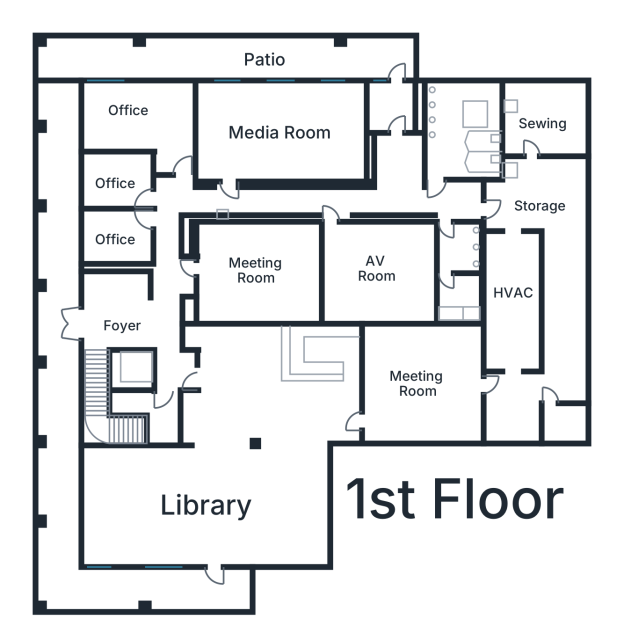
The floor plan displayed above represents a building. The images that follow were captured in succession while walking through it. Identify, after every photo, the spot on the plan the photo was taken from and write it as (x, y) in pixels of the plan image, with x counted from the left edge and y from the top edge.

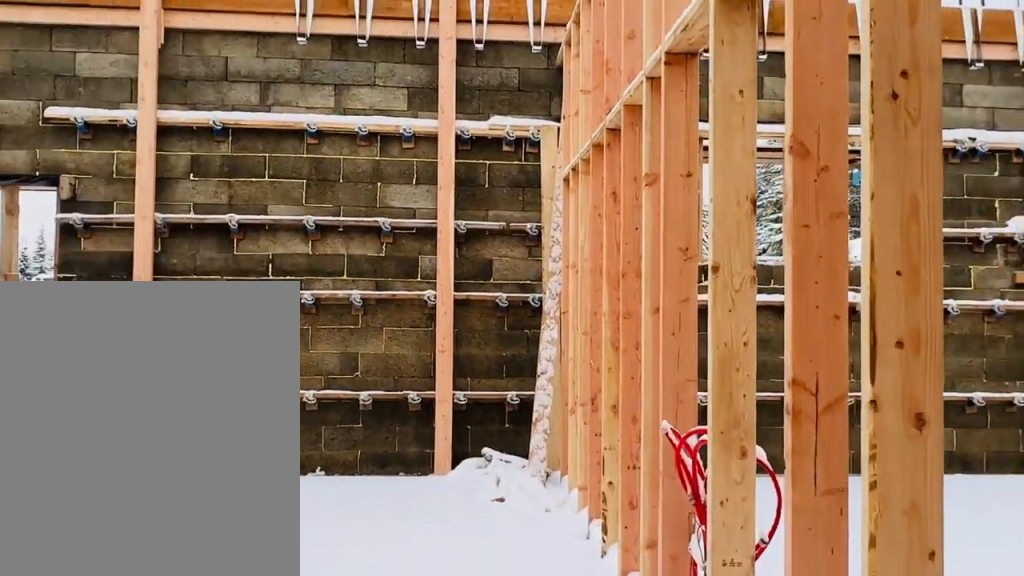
(180, 174)
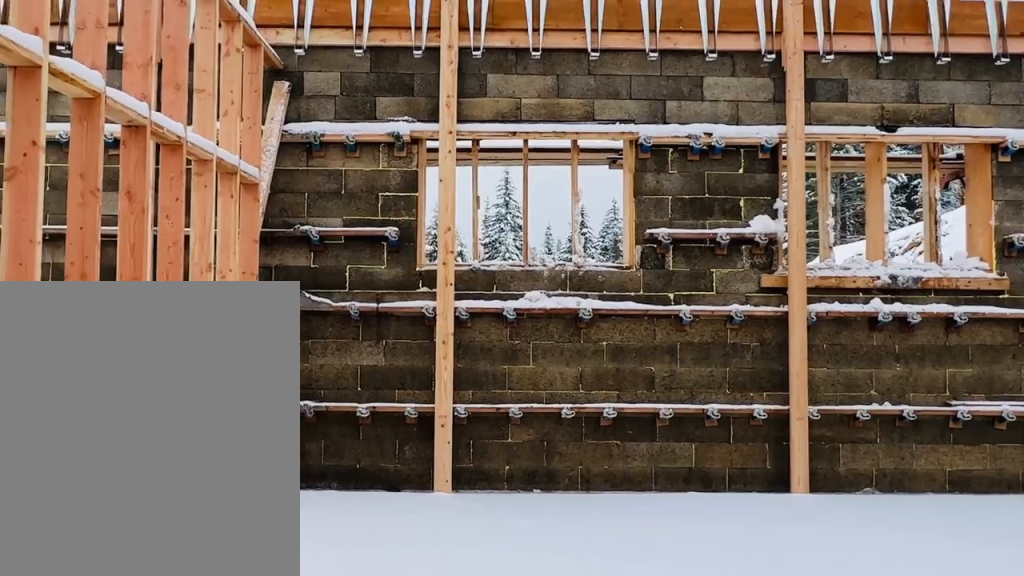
(224, 183)
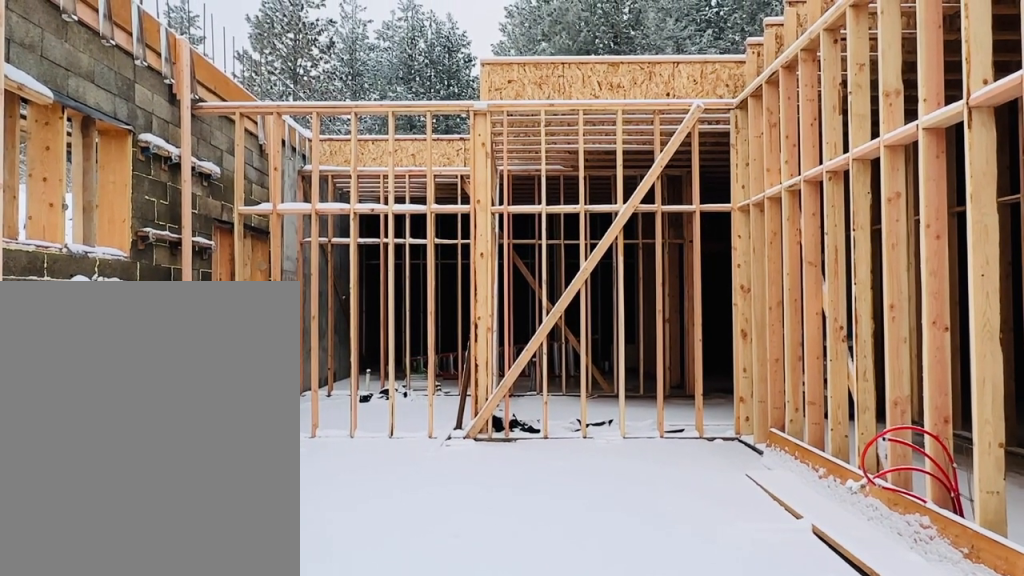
(243, 129)
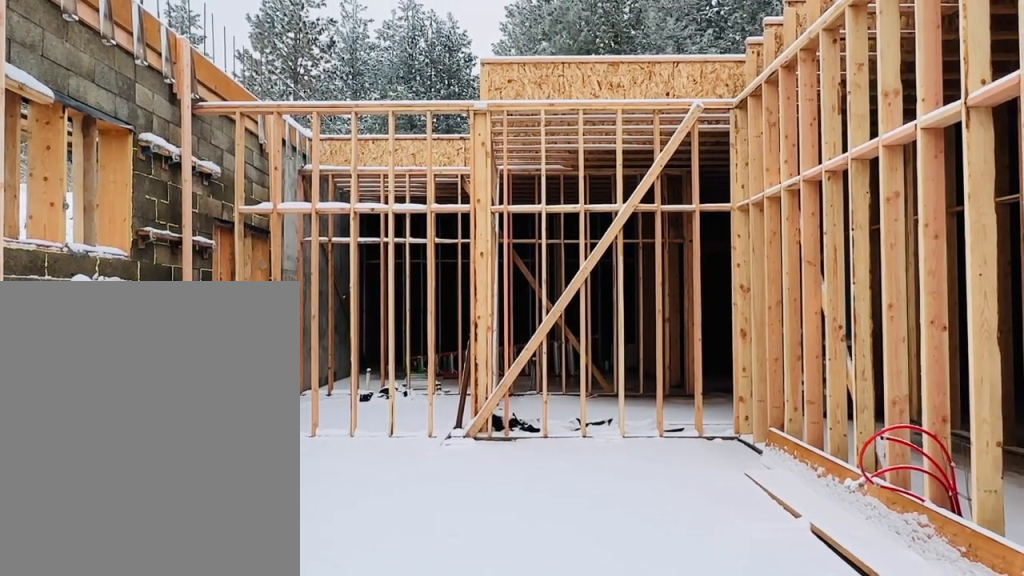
(243, 129)
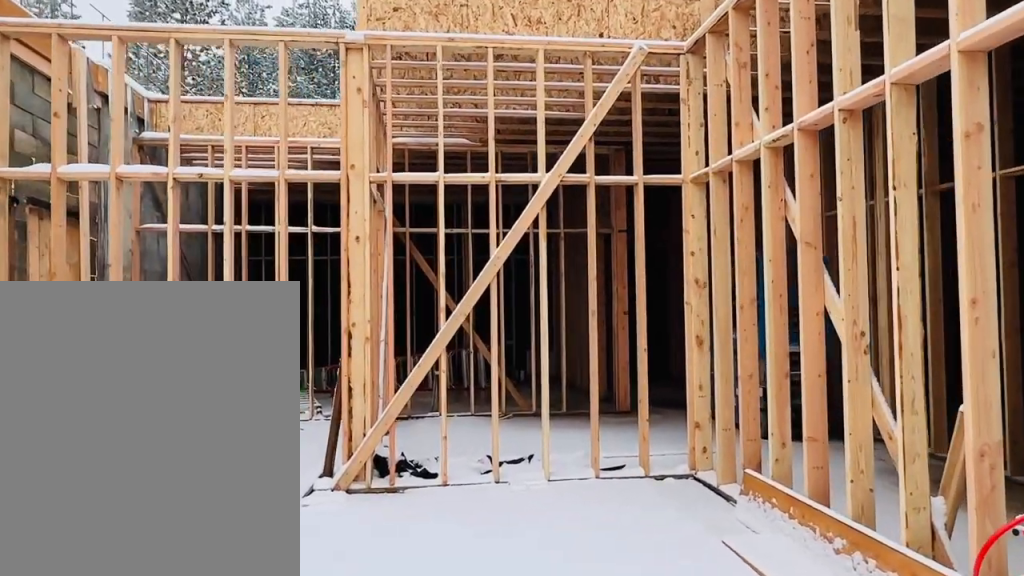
(278, 129)
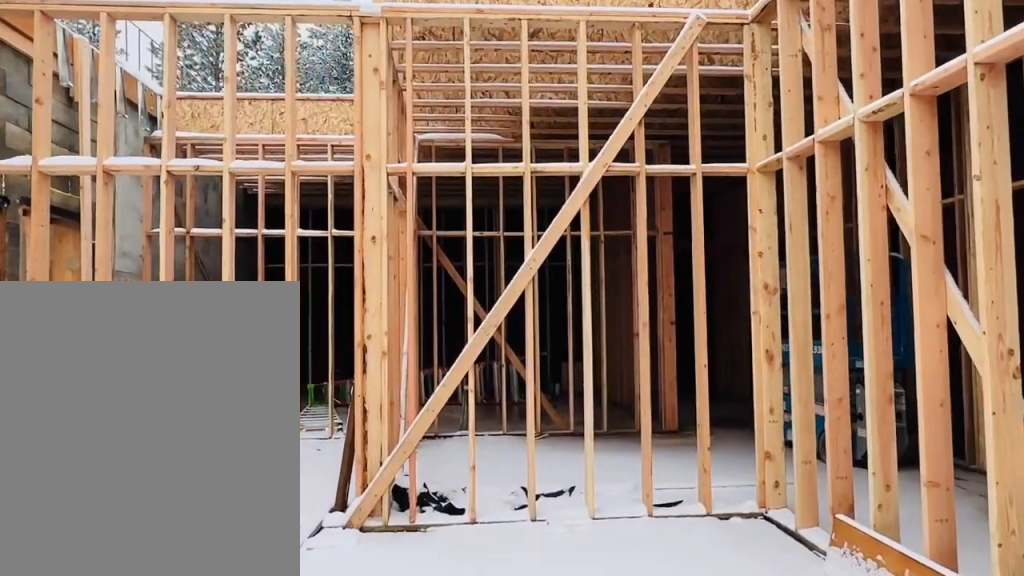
(304, 129)
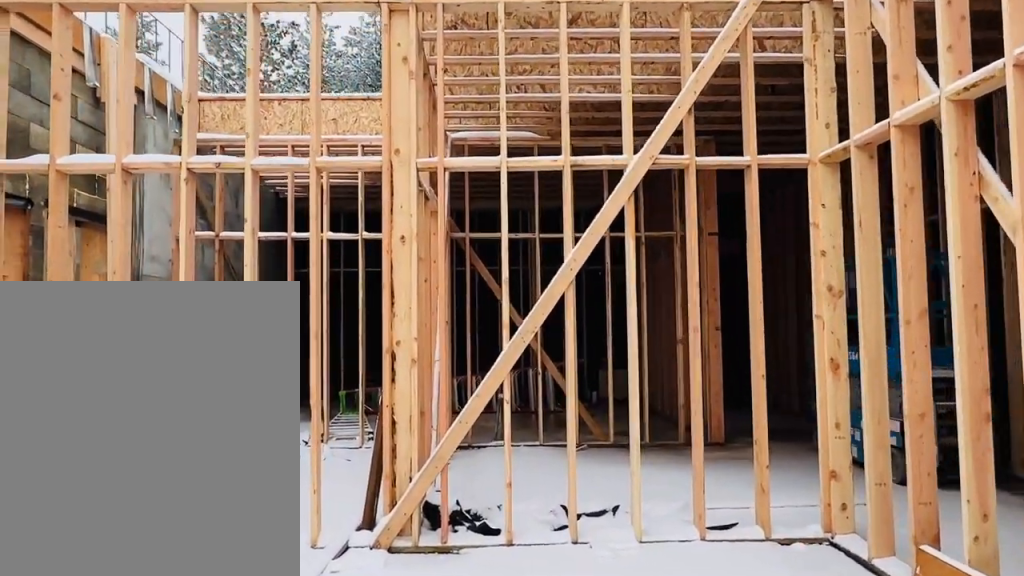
(316, 130)
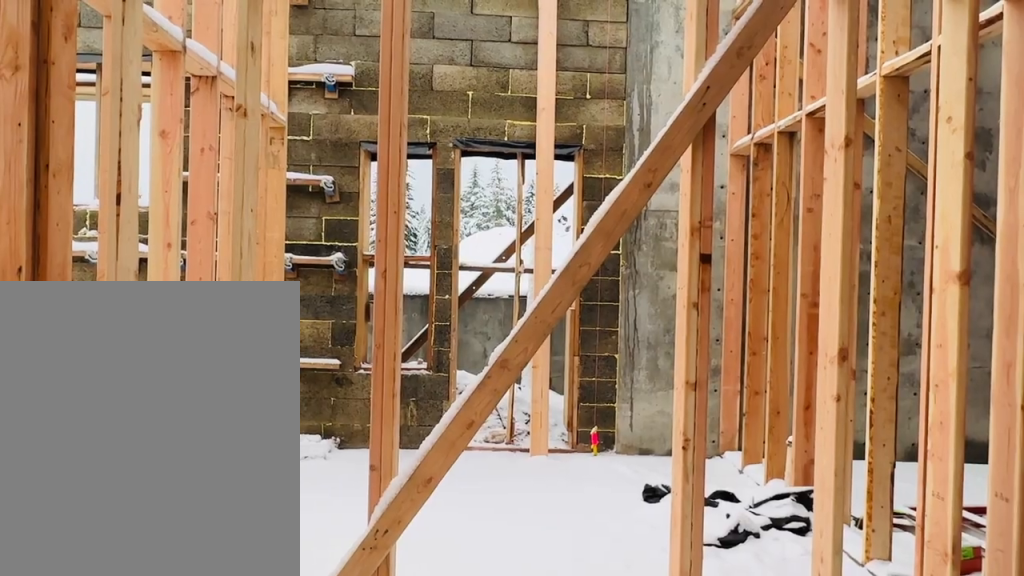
(396, 173)
